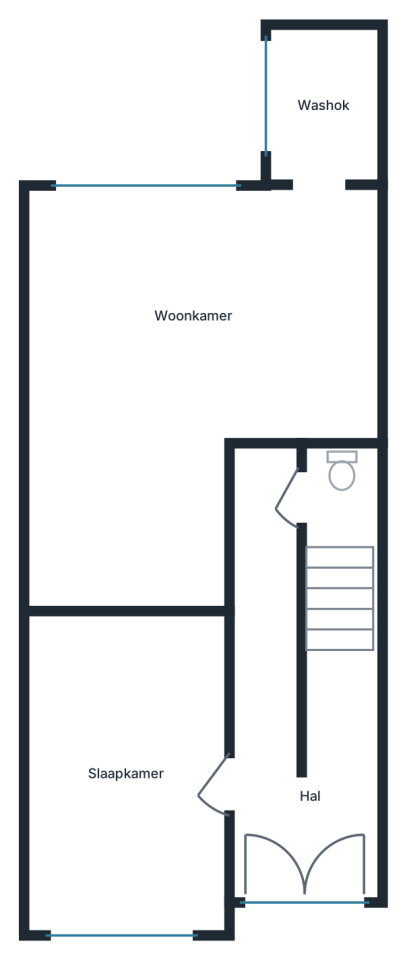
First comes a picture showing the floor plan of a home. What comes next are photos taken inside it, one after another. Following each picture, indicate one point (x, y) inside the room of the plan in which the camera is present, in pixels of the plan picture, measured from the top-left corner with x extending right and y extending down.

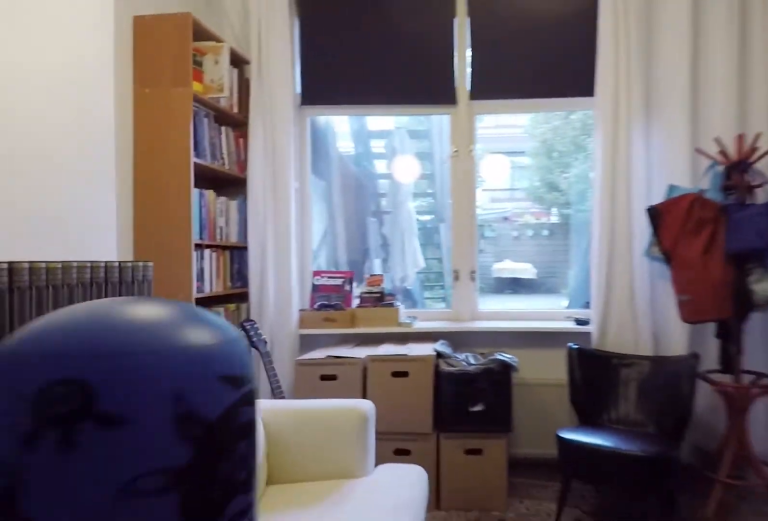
(119, 331)
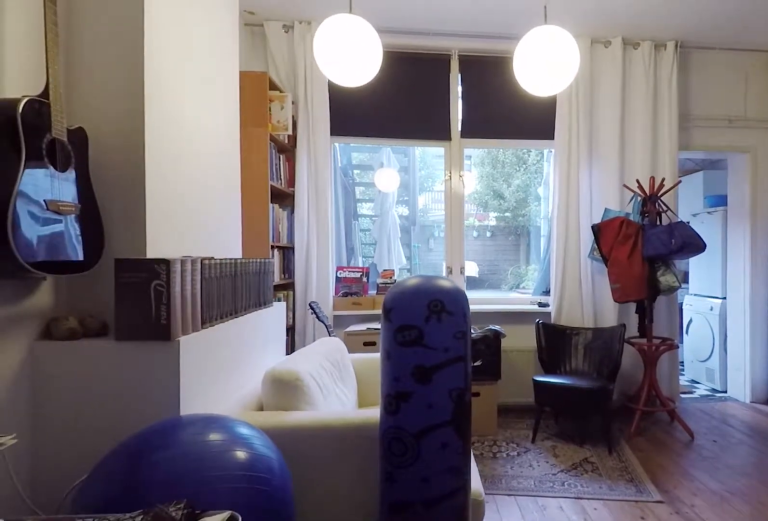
(119, 331)
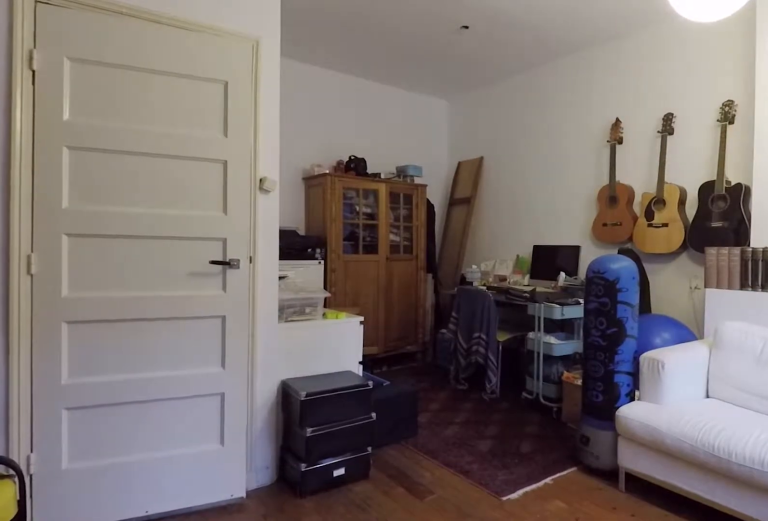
(119, 331)
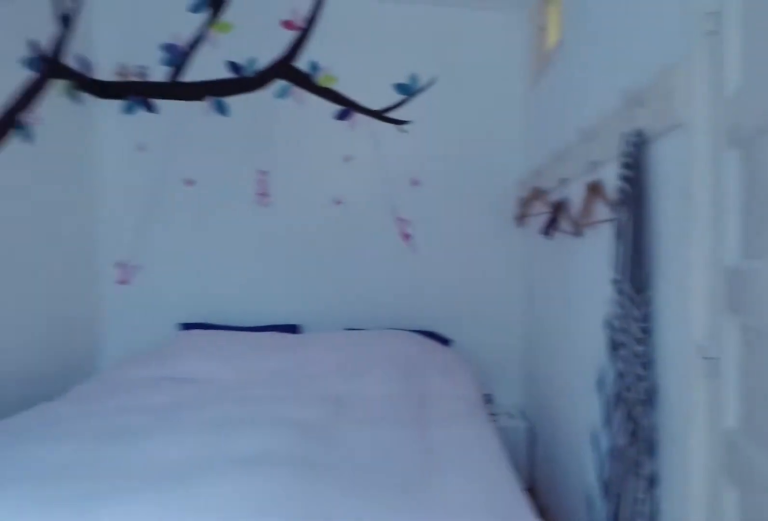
(128, 772)
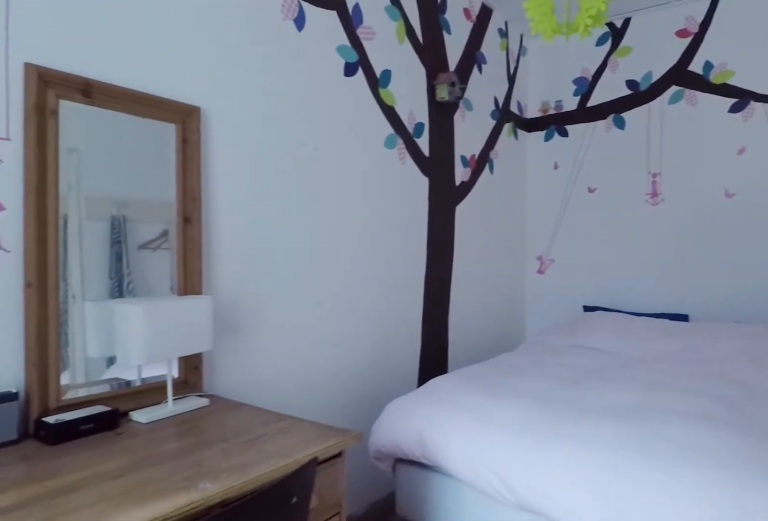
(128, 772)
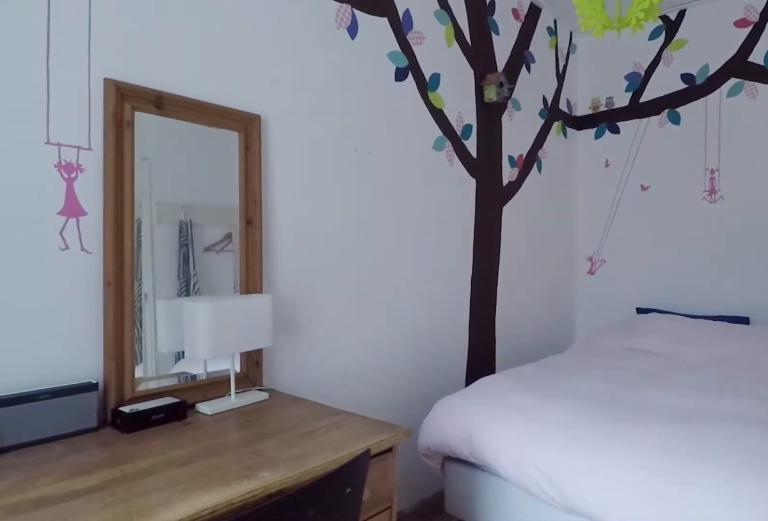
(128, 772)
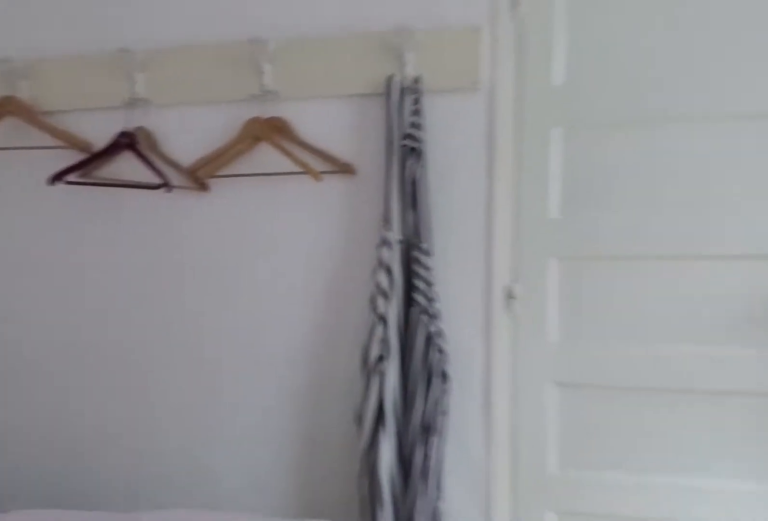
(128, 772)
